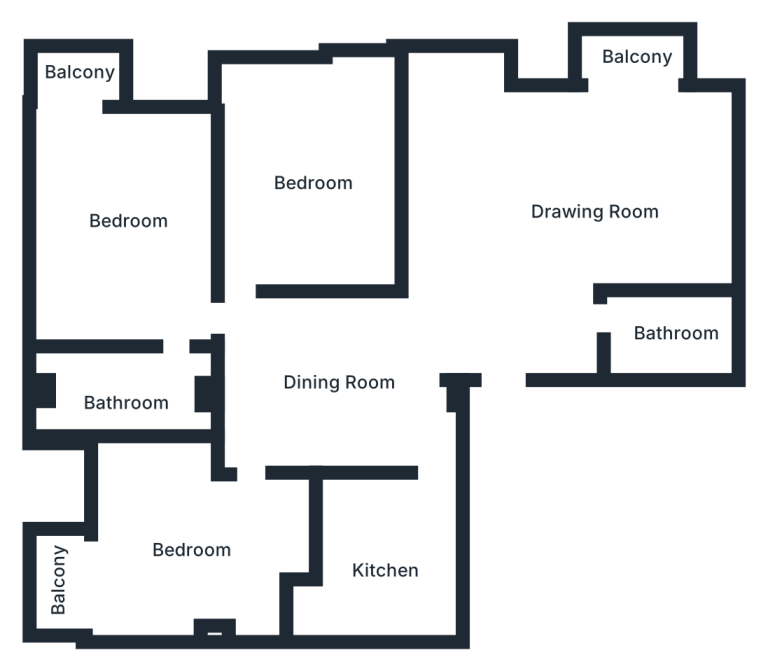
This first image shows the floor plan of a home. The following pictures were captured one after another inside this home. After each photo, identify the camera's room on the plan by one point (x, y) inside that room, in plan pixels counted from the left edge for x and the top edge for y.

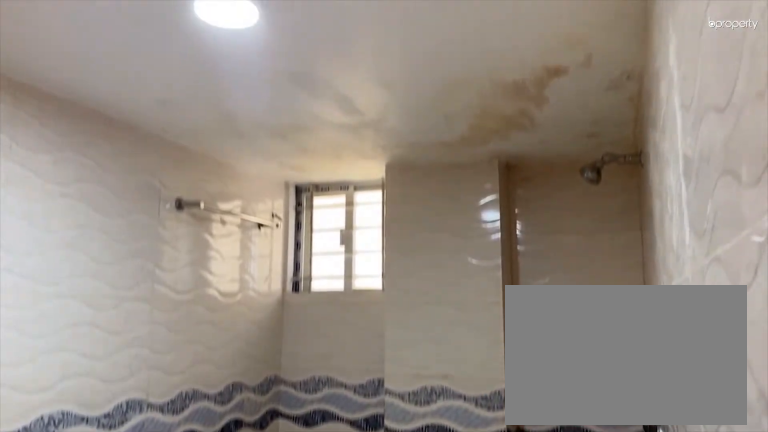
(129, 398)
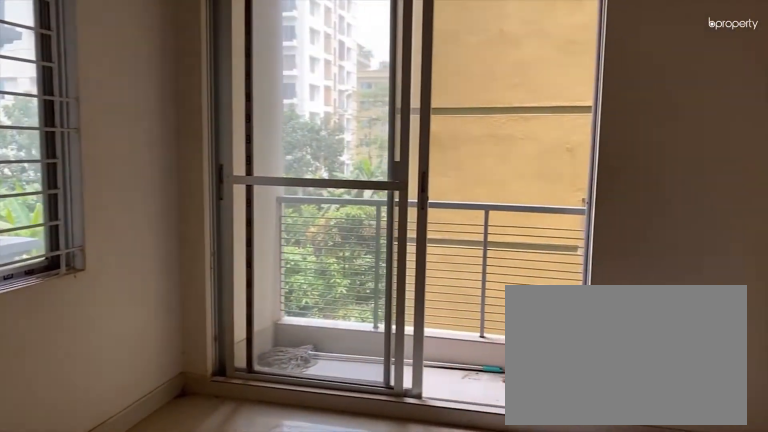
(199, 547)
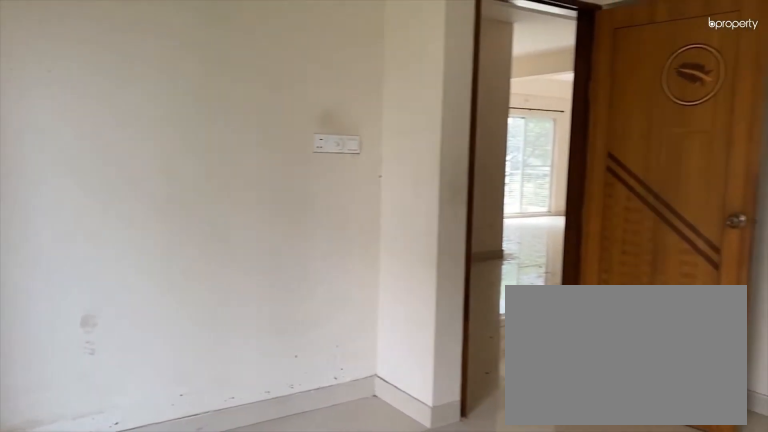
(199, 547)
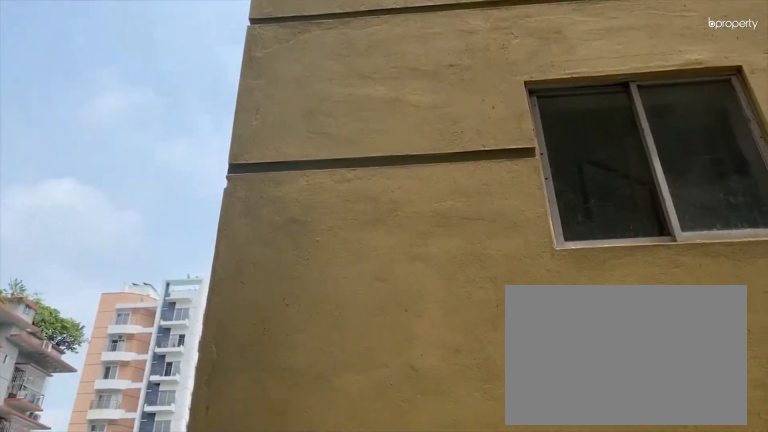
(61, 586)
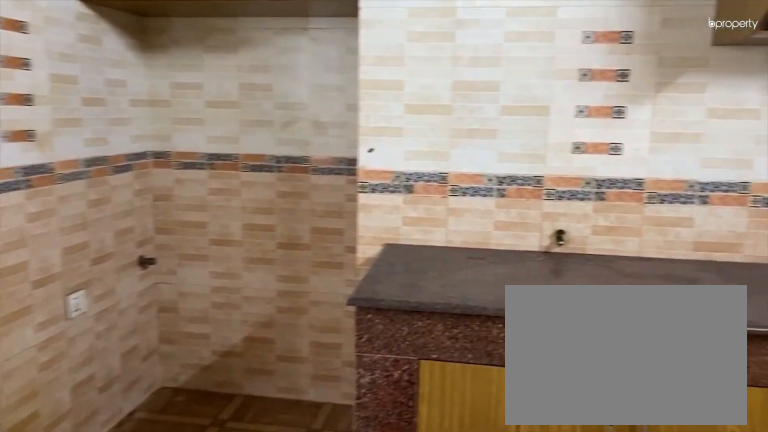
(387, 567)
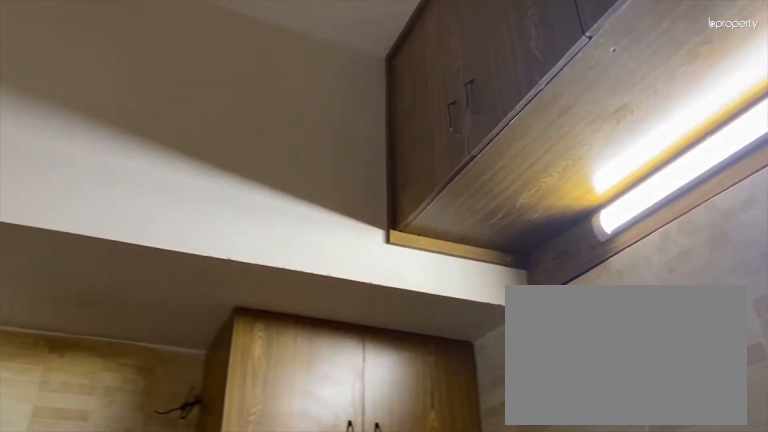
(387, 567)
